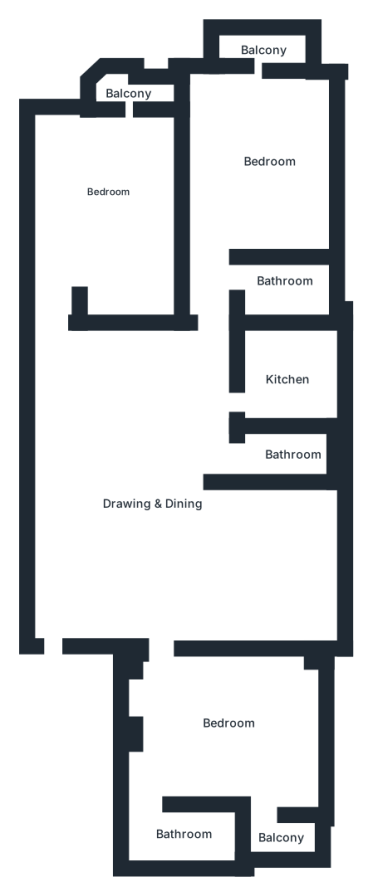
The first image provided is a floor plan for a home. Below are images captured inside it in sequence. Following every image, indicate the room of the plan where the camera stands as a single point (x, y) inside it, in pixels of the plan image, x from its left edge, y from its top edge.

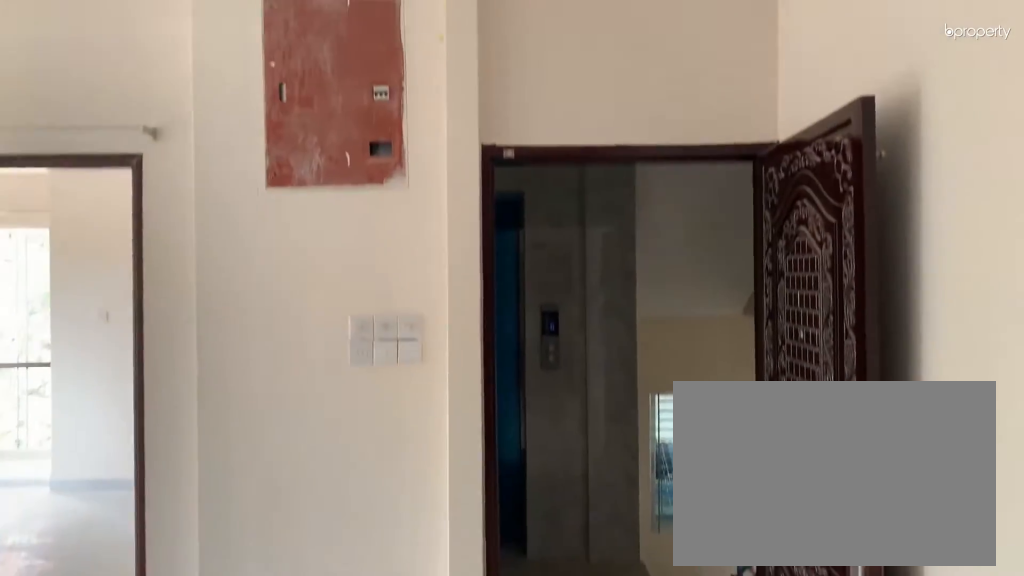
(161, 541)
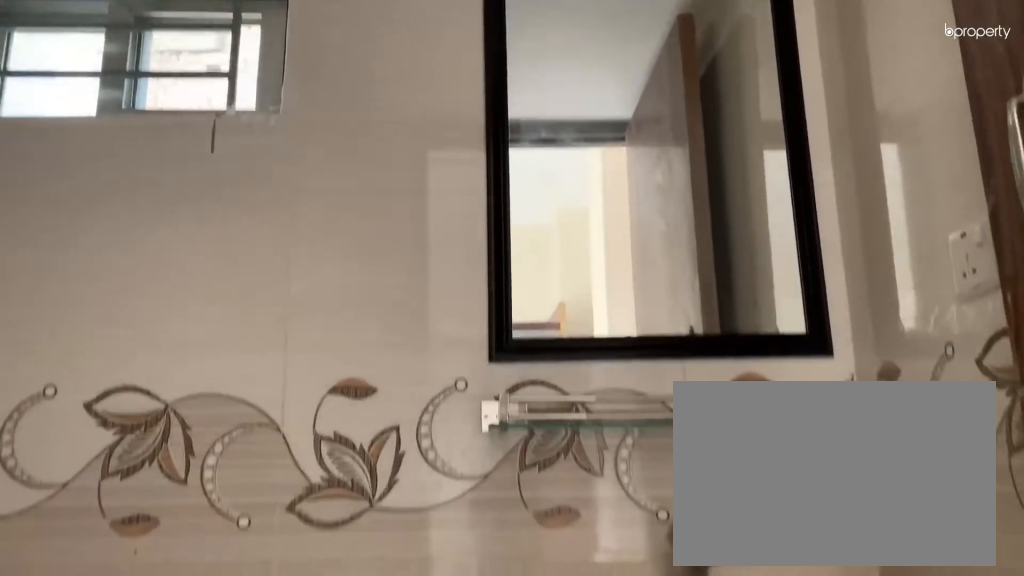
(180, 831)
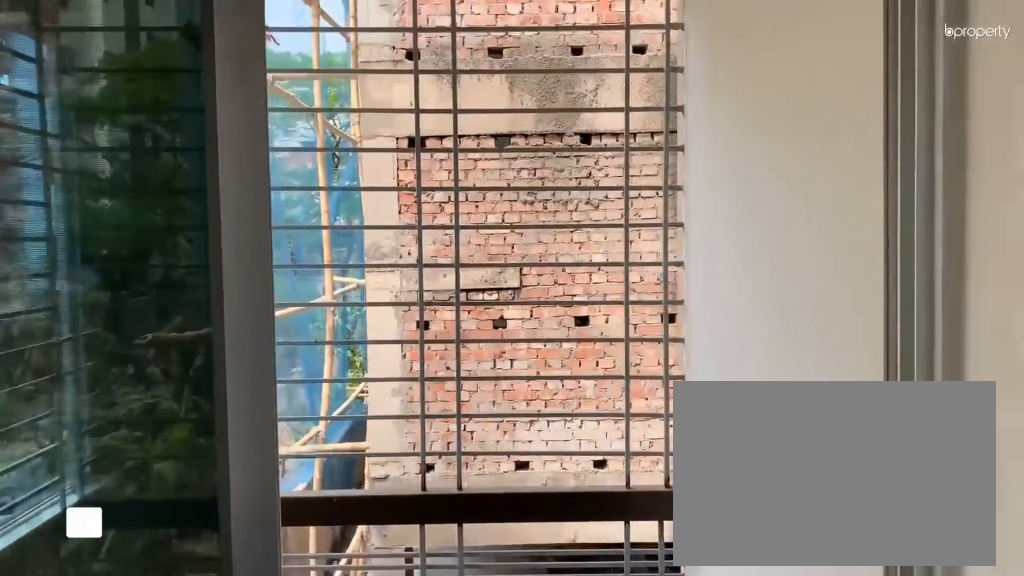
(273, 844)
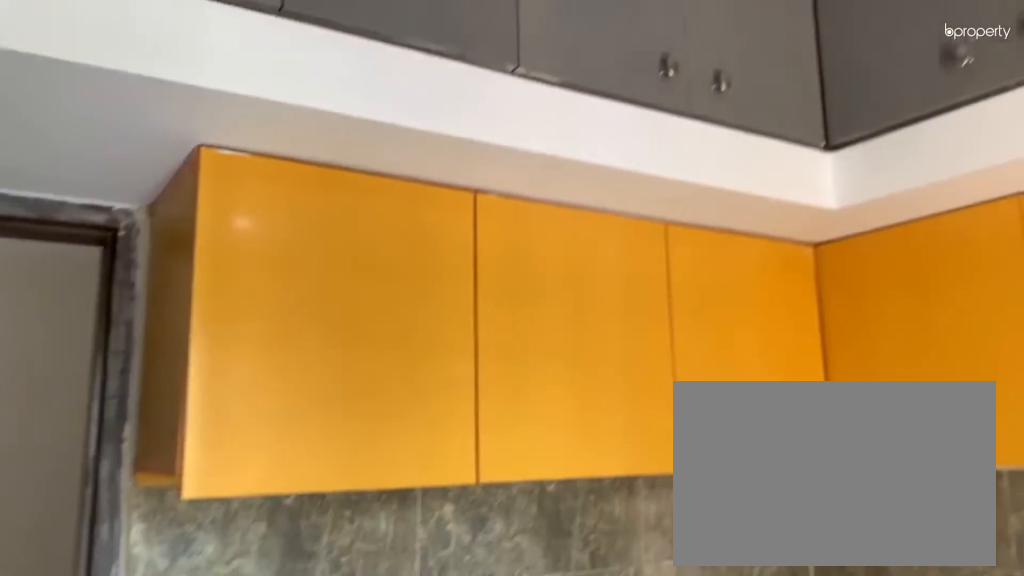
(291, 382)
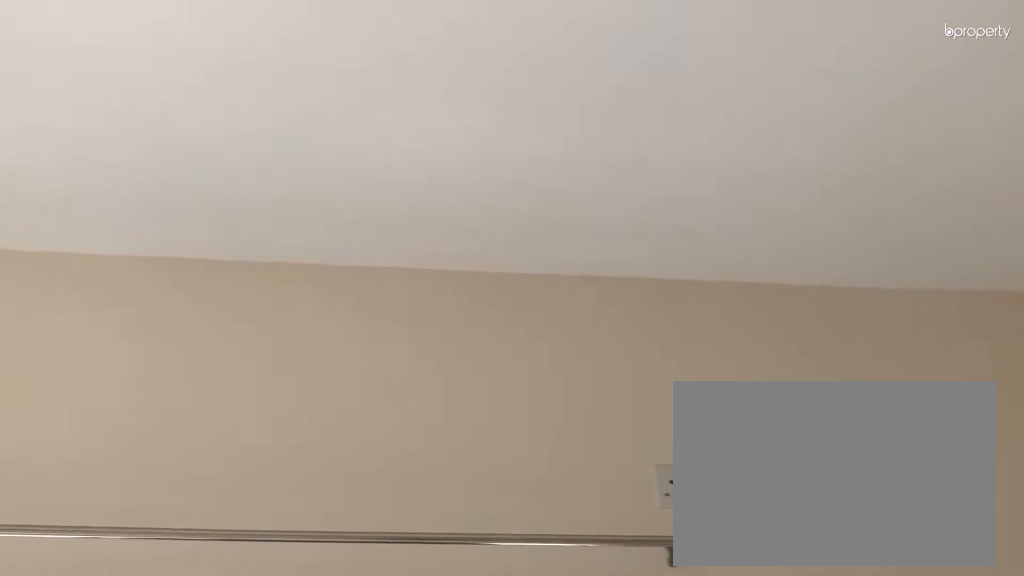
(259, 141)
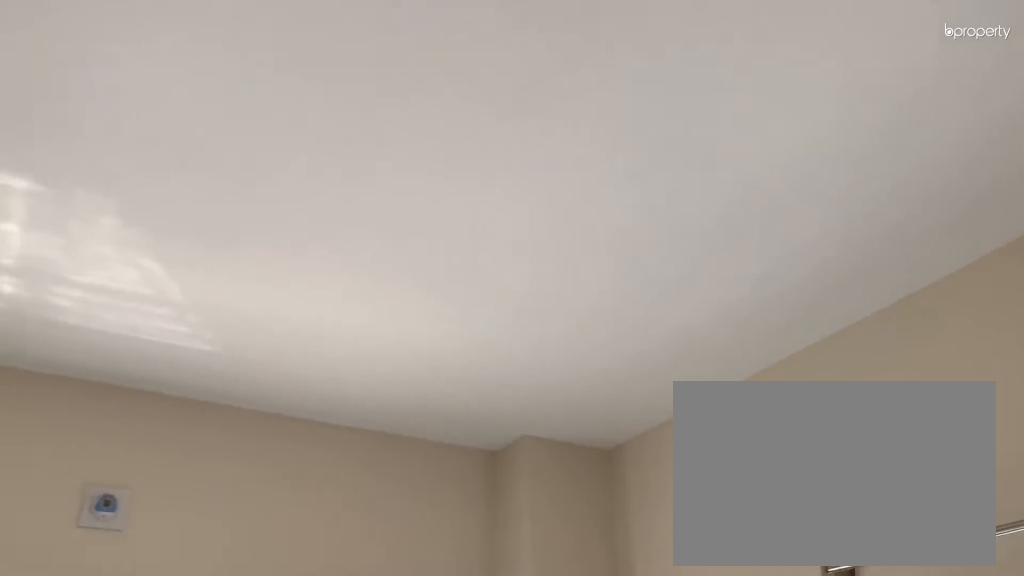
(259, 141)
